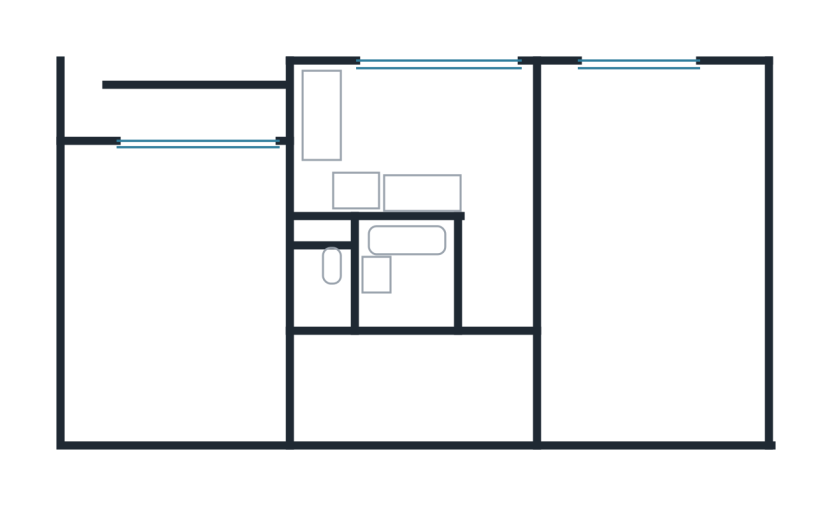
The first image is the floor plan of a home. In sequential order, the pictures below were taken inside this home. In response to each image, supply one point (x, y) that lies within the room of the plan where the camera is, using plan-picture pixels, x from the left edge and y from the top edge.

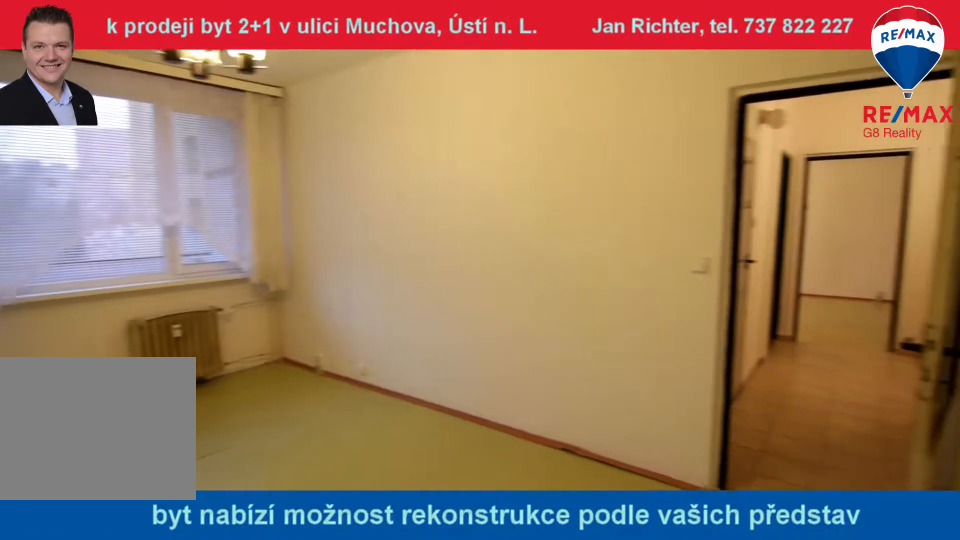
(192, 295)
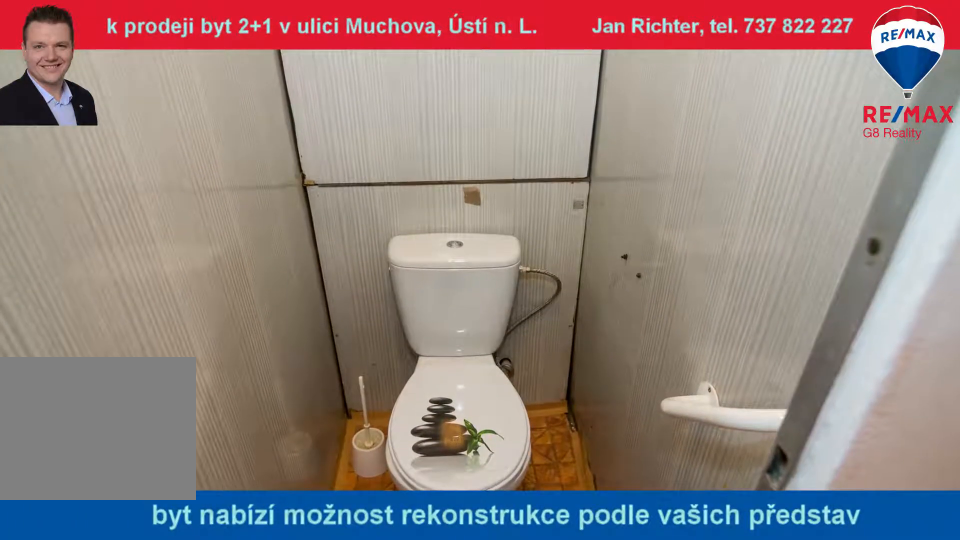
(325, 275)
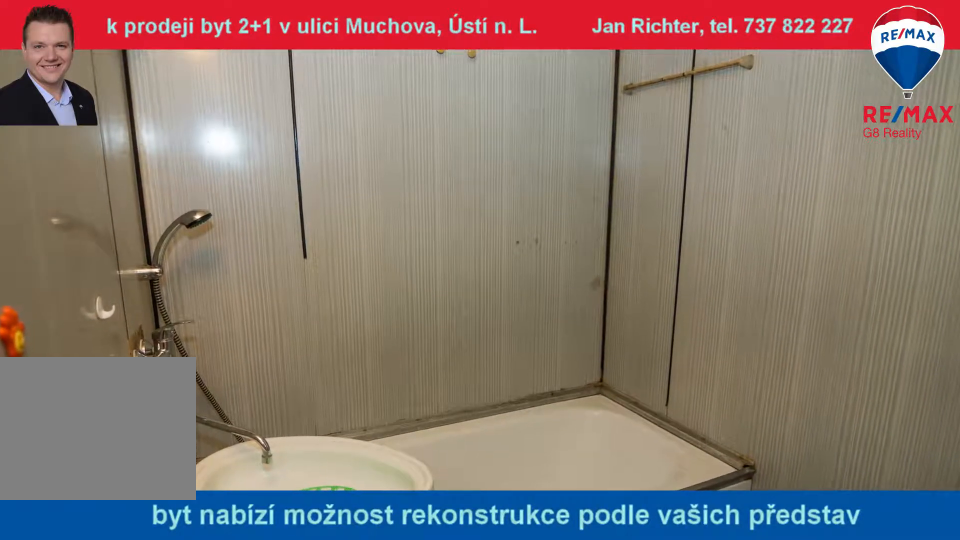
(403, 271)
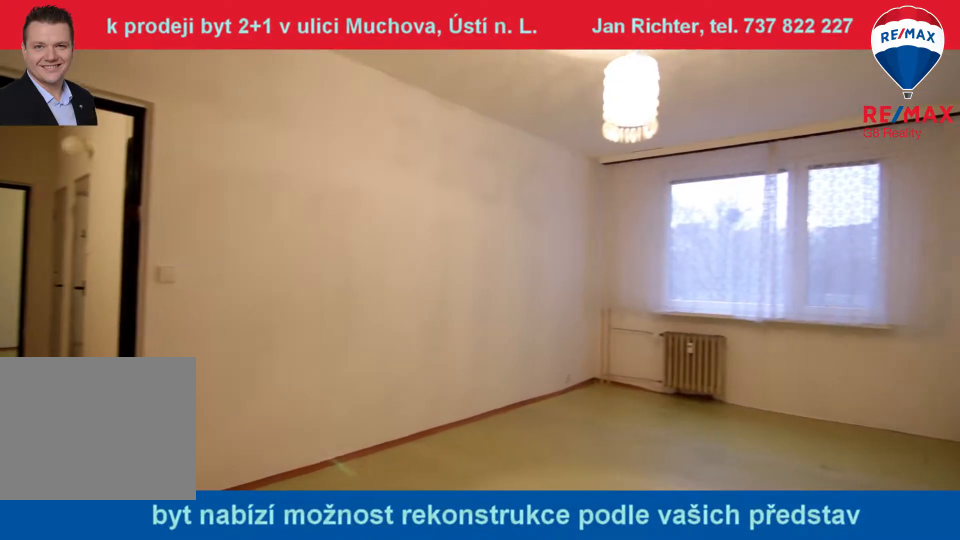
(640, 253)
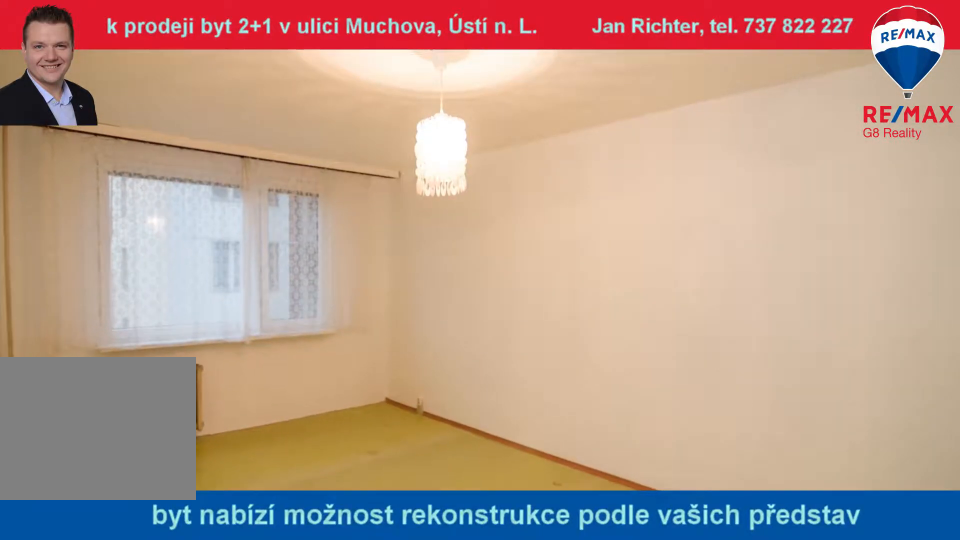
(641, 253)
